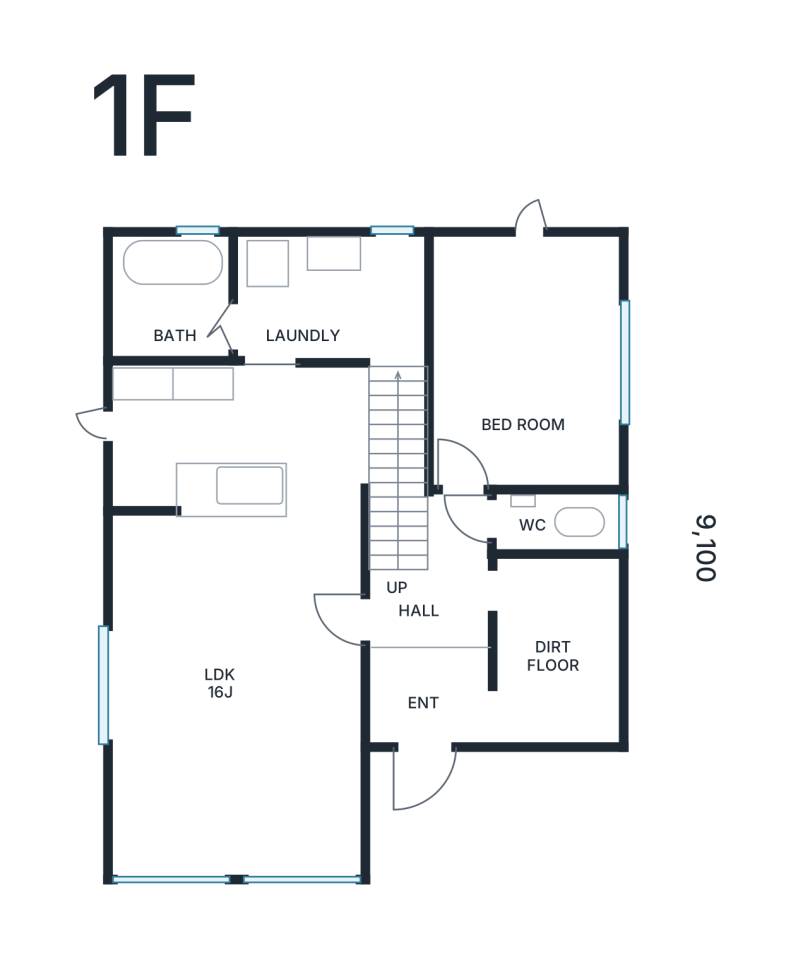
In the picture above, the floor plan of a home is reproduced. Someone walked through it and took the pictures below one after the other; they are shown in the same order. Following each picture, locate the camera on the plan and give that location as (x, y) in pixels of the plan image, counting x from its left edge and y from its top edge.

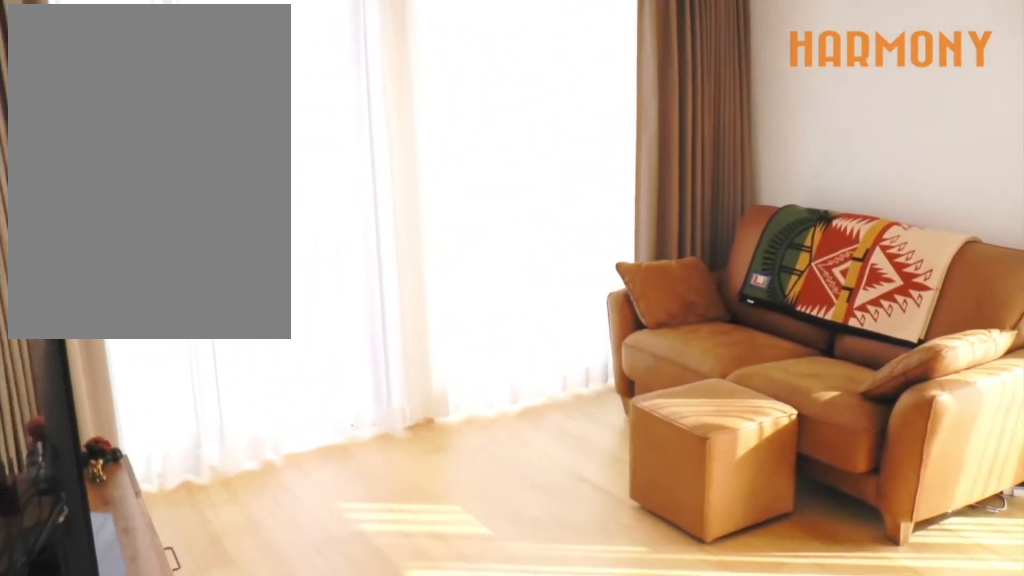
(284, 646)
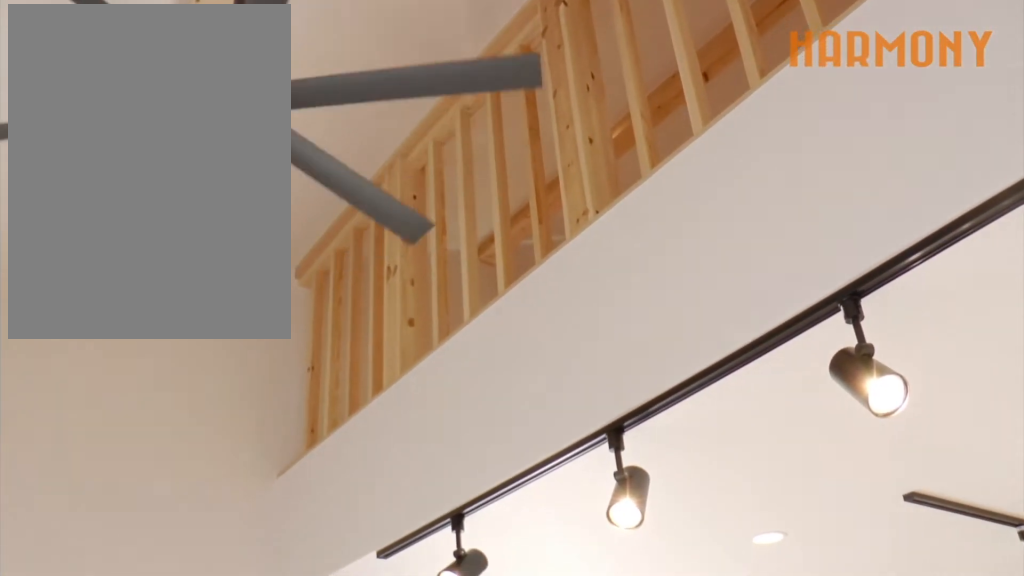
(209, 793)
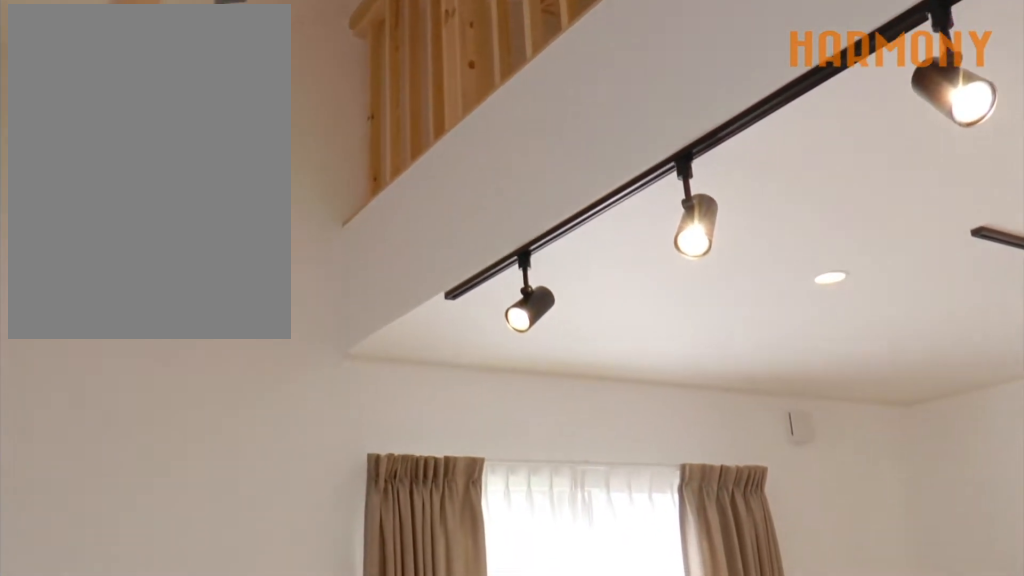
(209, 793)
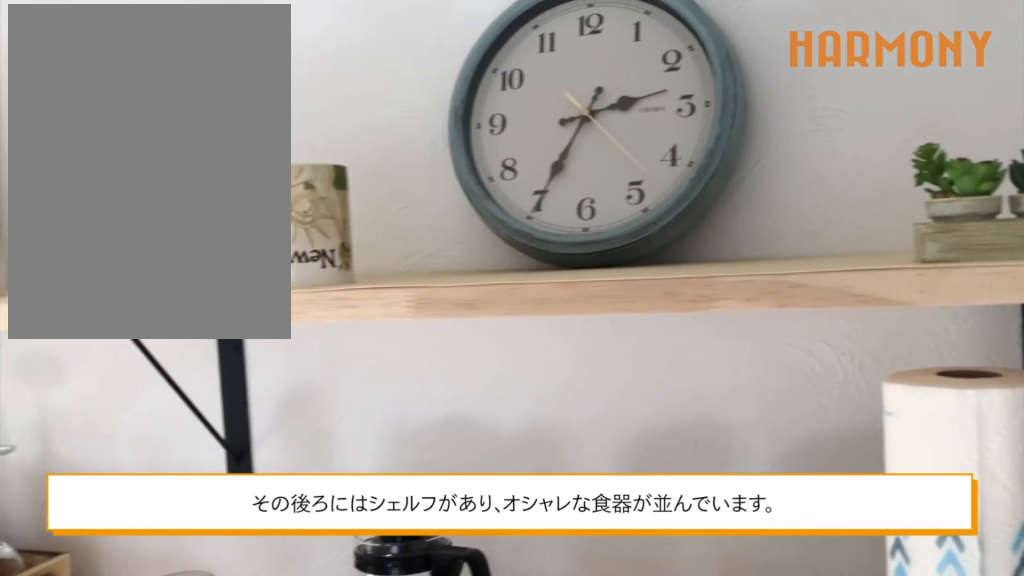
(217, 433)
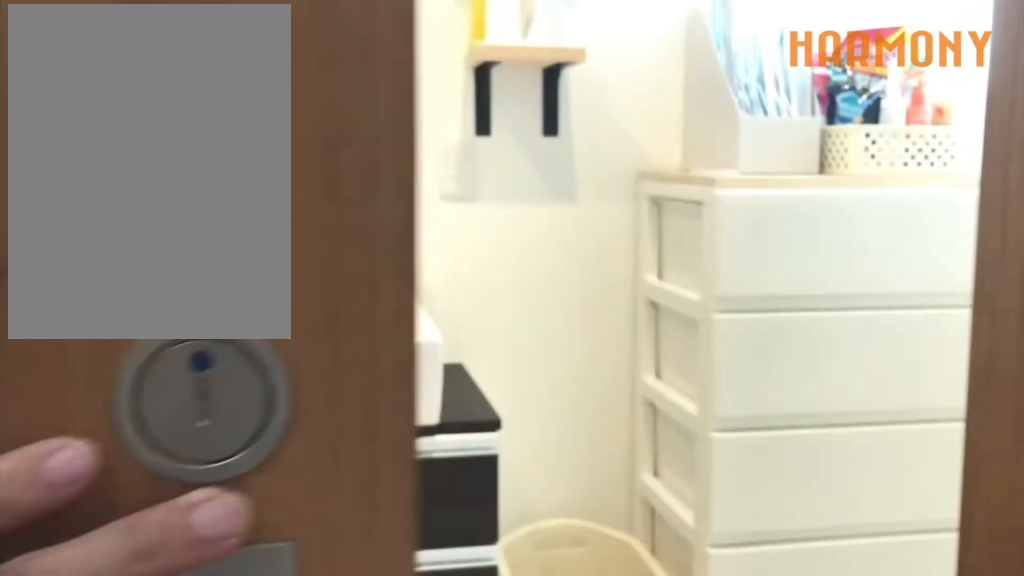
(298, 335)
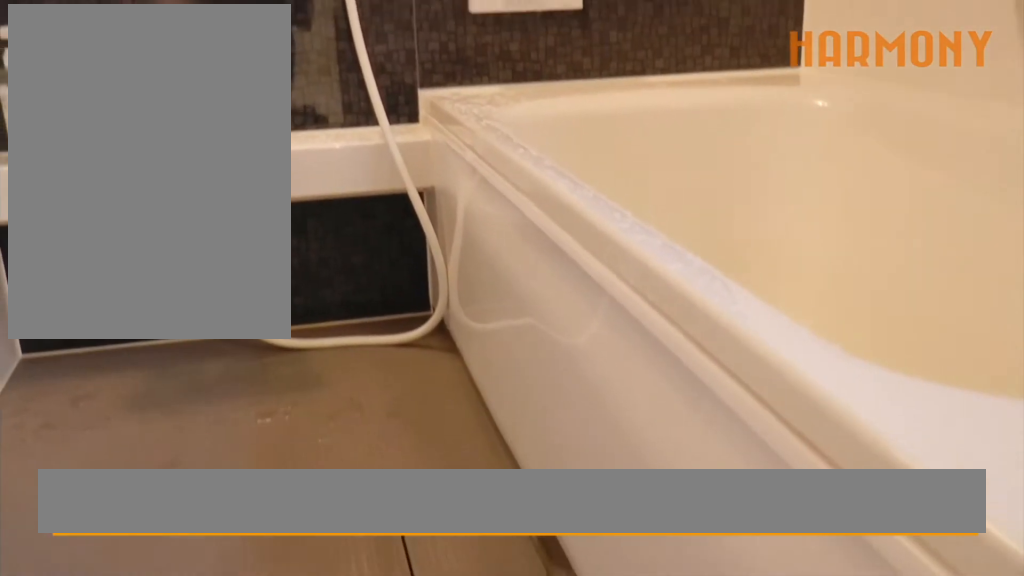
(204, 326)
